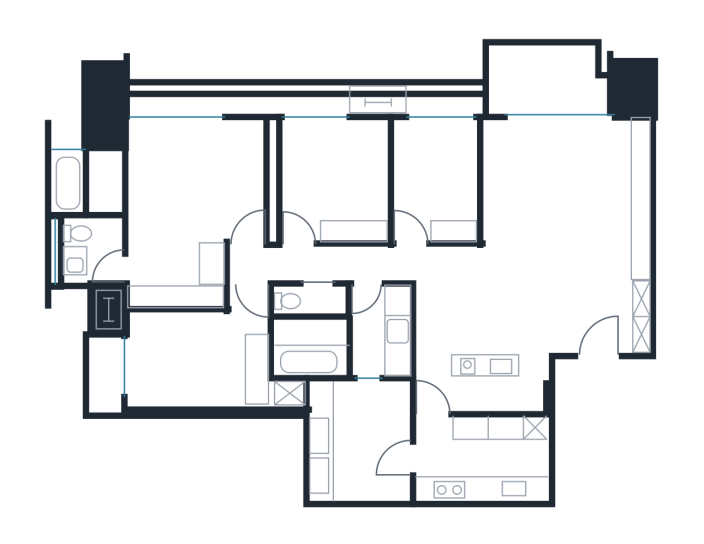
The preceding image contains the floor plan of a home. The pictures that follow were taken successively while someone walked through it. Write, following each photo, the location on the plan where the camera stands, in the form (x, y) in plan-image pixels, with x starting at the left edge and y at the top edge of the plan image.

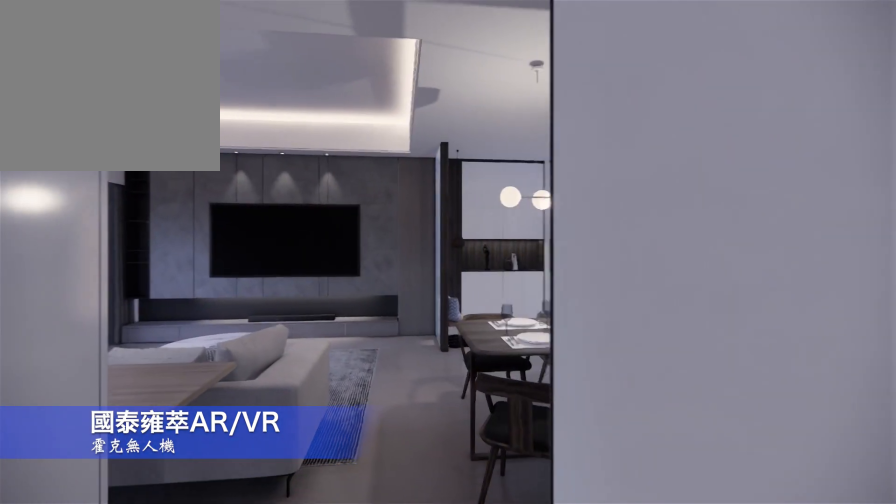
(379, 269)
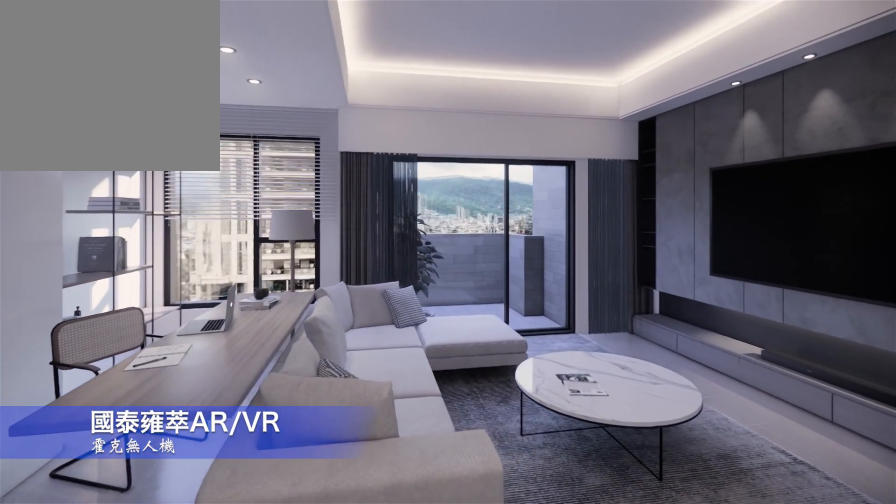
(527, 305)
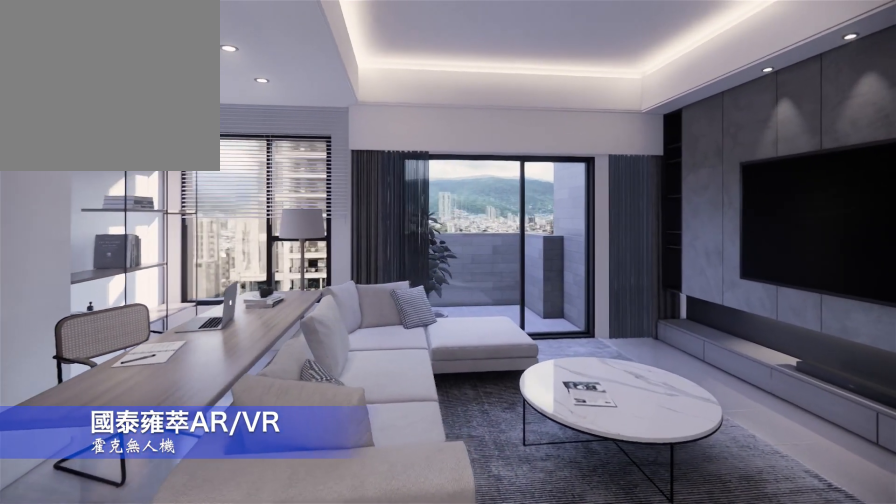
(535, 297)
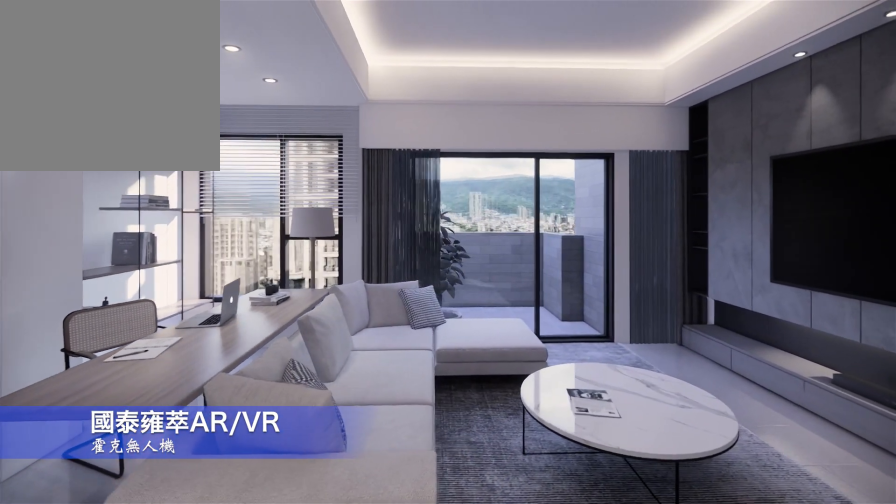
(542, 288)
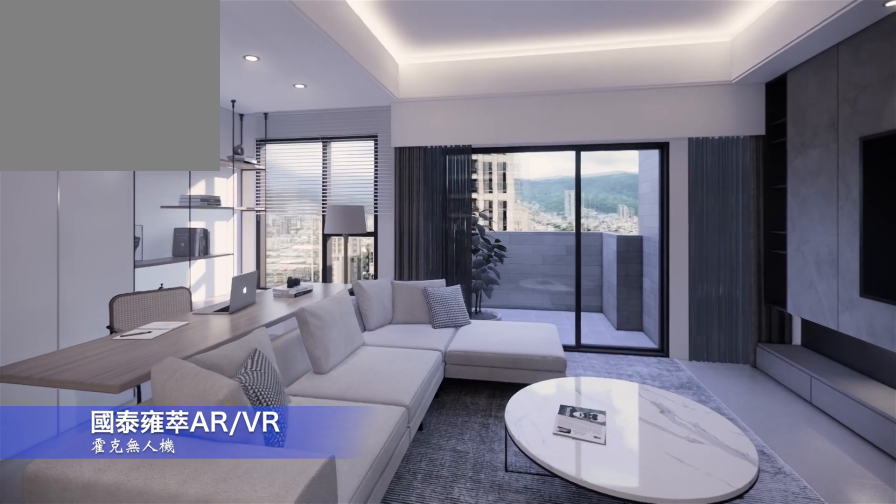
(560, 281)
